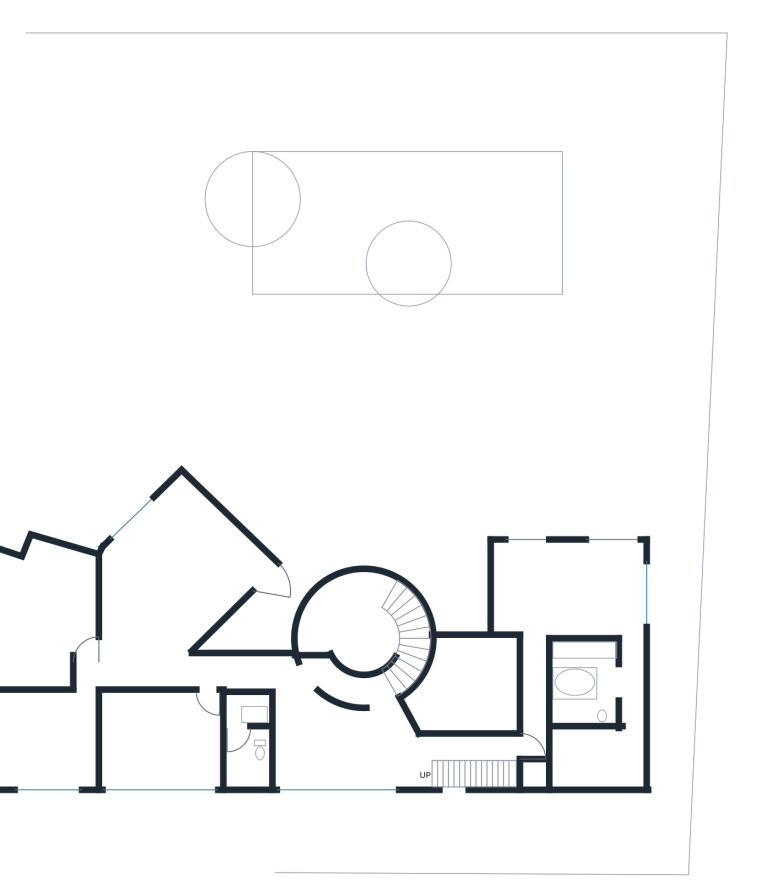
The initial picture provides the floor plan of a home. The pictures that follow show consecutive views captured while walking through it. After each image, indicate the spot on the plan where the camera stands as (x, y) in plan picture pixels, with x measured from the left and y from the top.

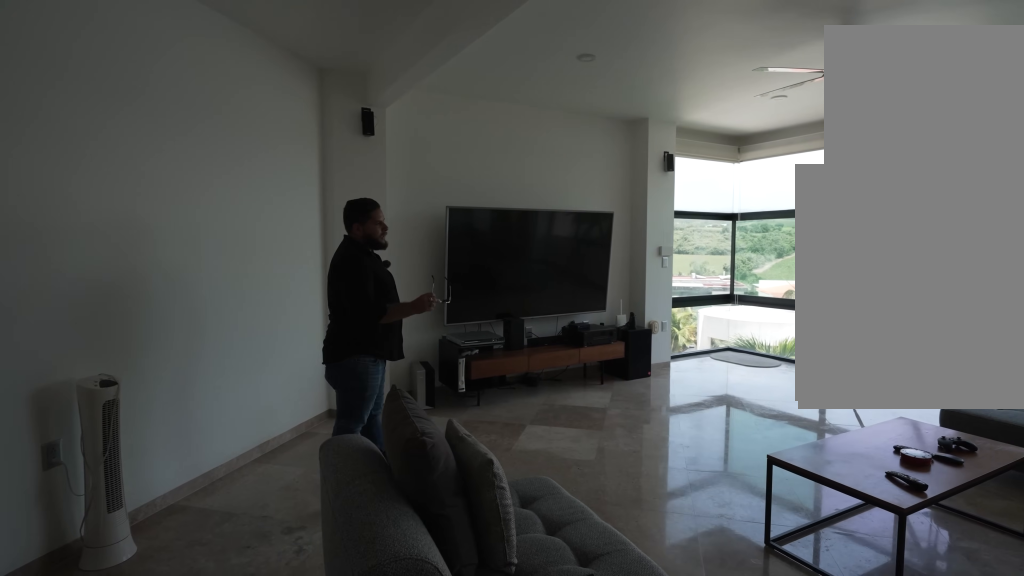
(185, 673)
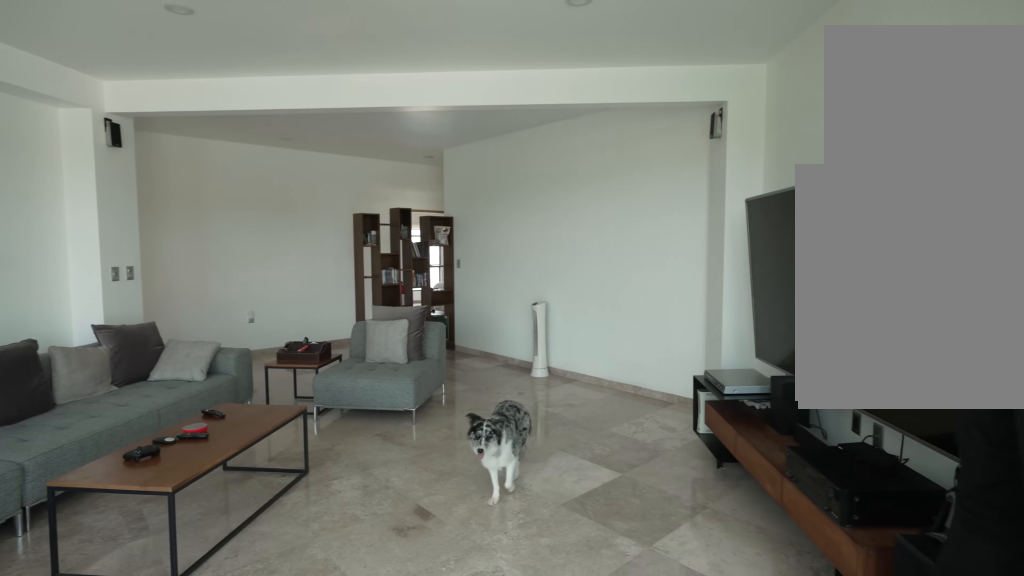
(182, 508)
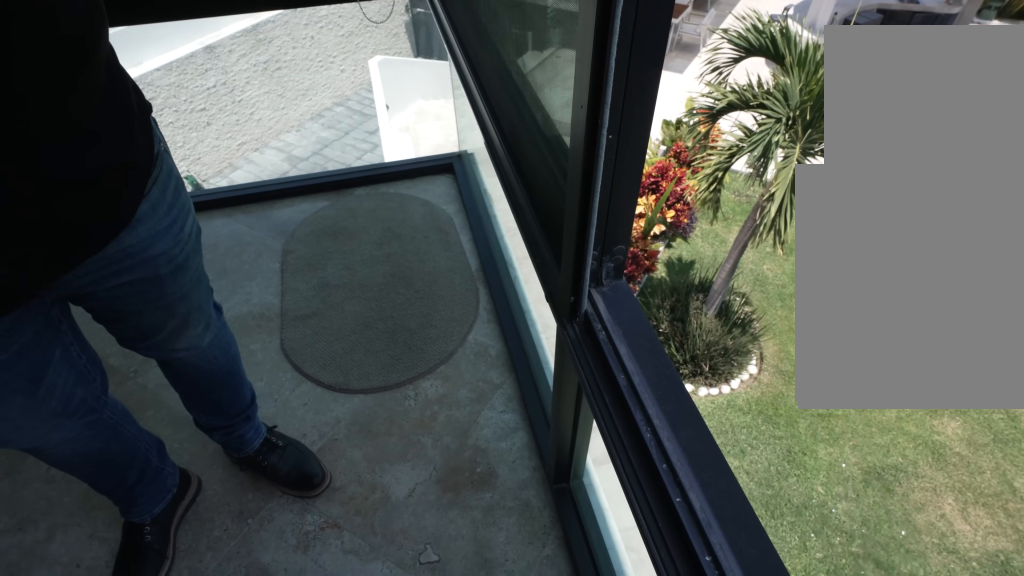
(182, 508)
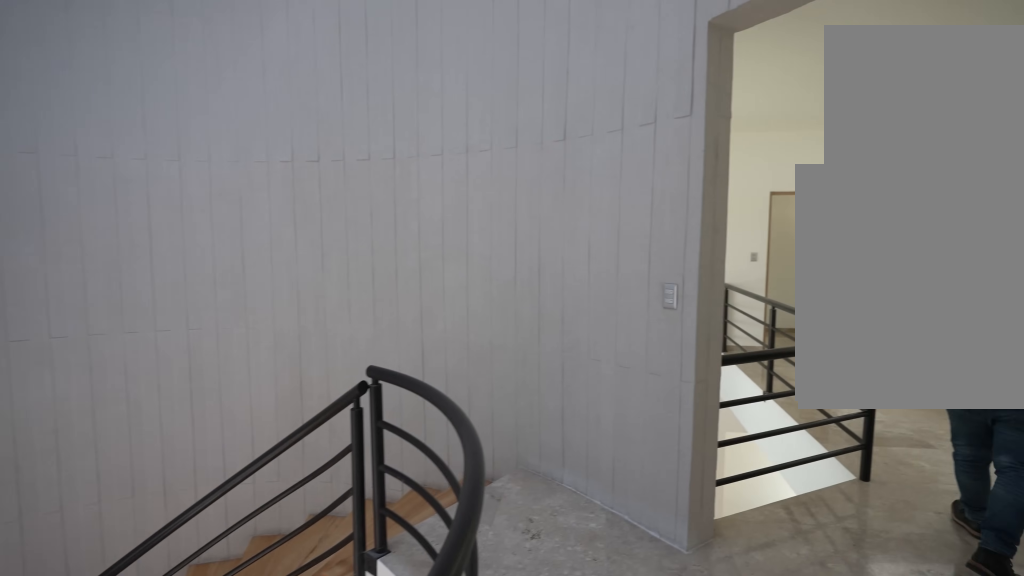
(318, 676)
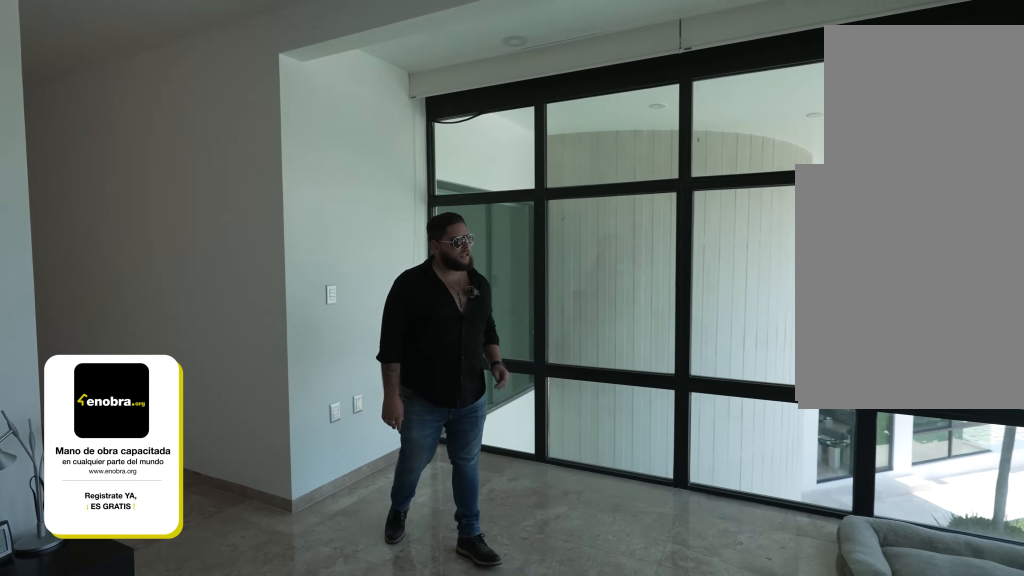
(542, 568)
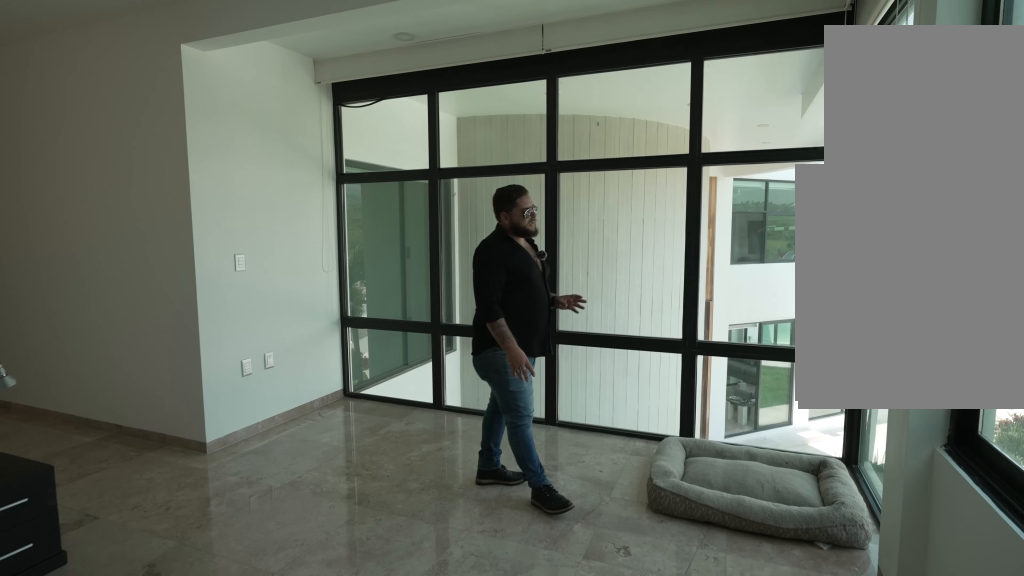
(579, 560)
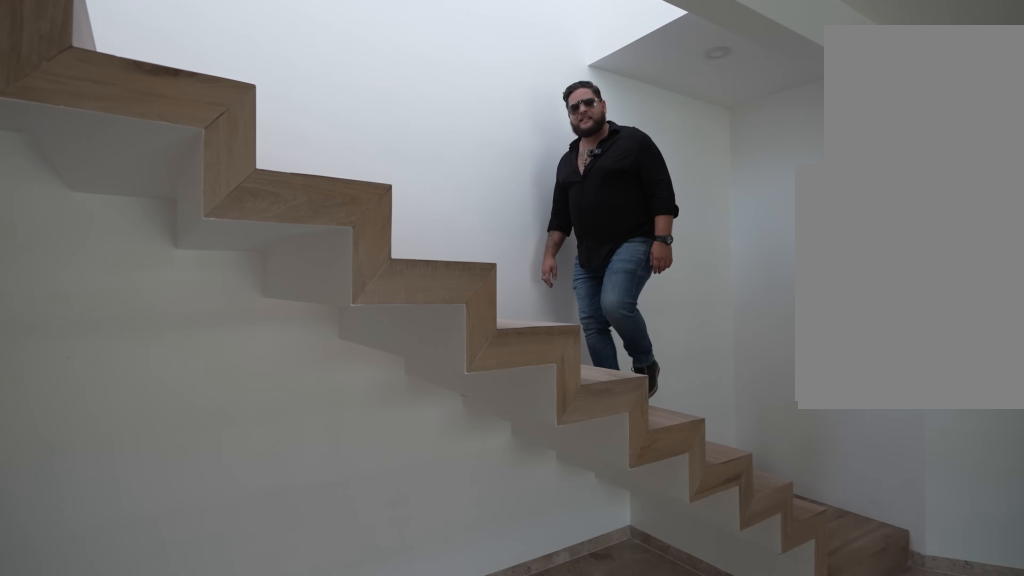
(491, 744)
